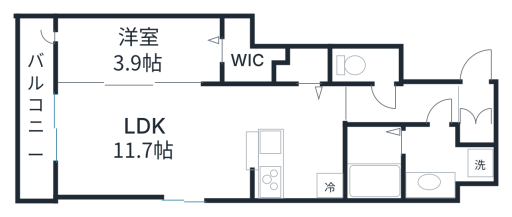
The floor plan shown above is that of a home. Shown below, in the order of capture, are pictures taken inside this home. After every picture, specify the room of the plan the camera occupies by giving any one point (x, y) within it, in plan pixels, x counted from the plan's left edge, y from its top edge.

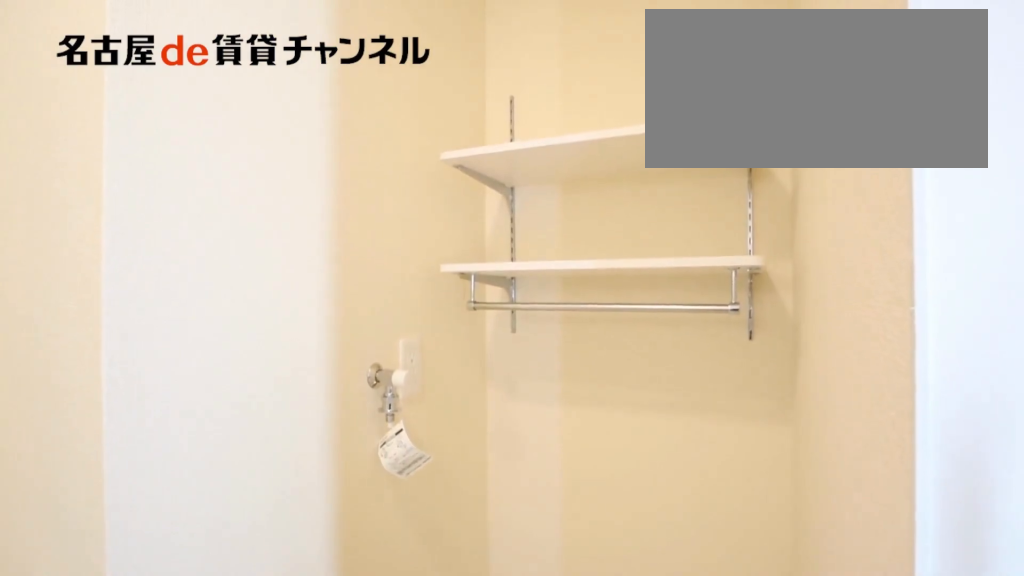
(443, 162)
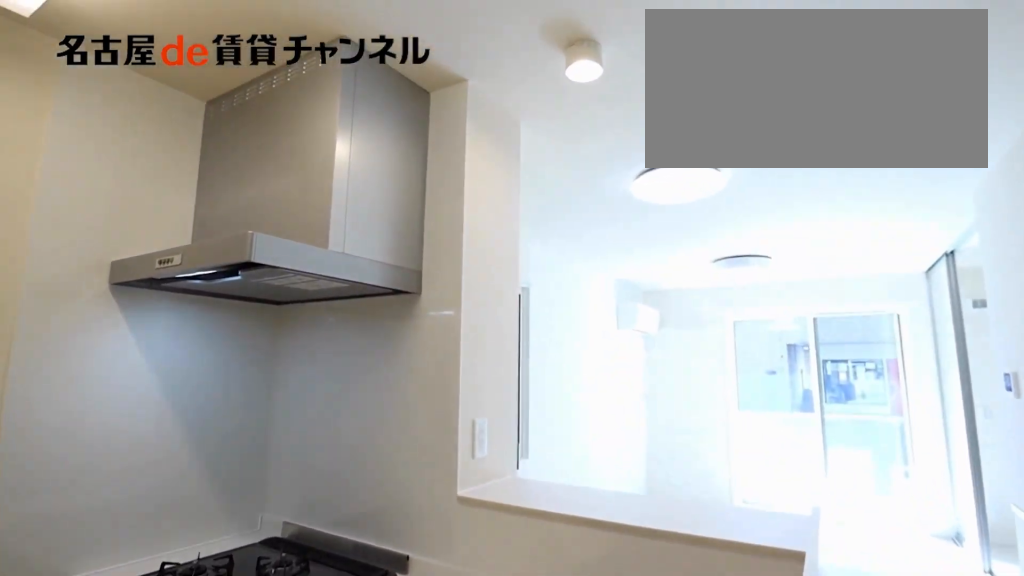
(302, 143)
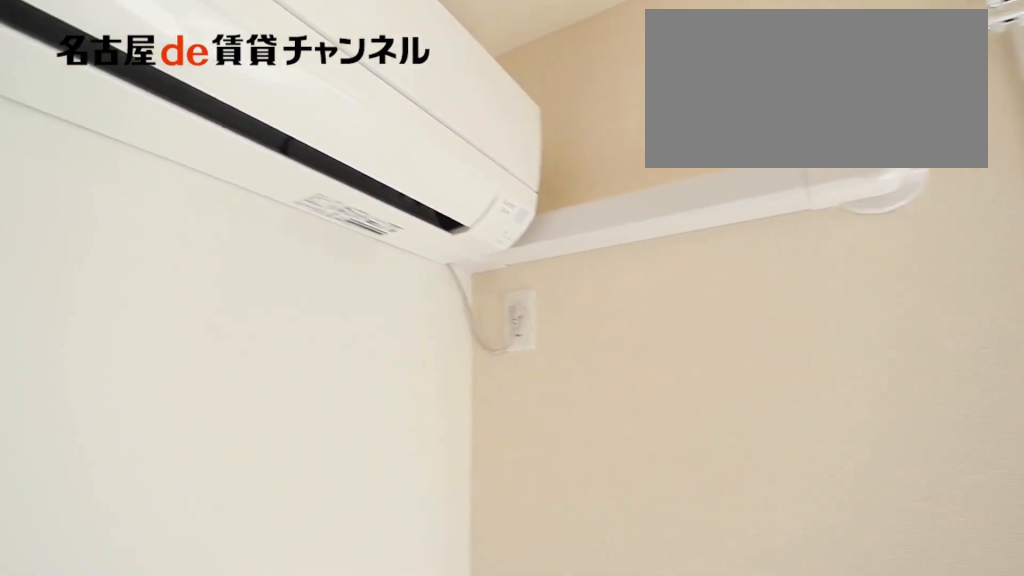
(155, 143)
